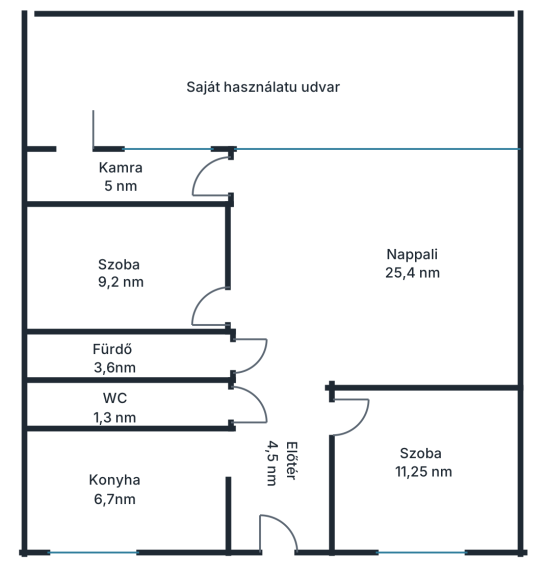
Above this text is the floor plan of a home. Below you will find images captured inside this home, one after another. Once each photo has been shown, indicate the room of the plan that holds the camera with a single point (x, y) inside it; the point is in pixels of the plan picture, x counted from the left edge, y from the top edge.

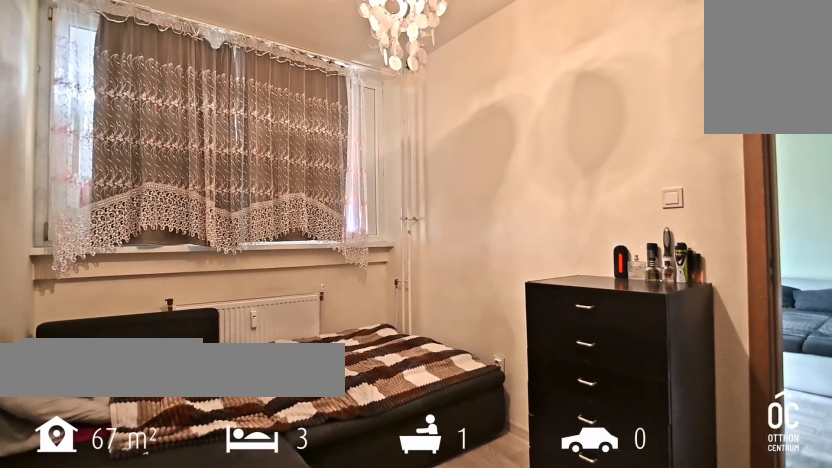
(122, 267)
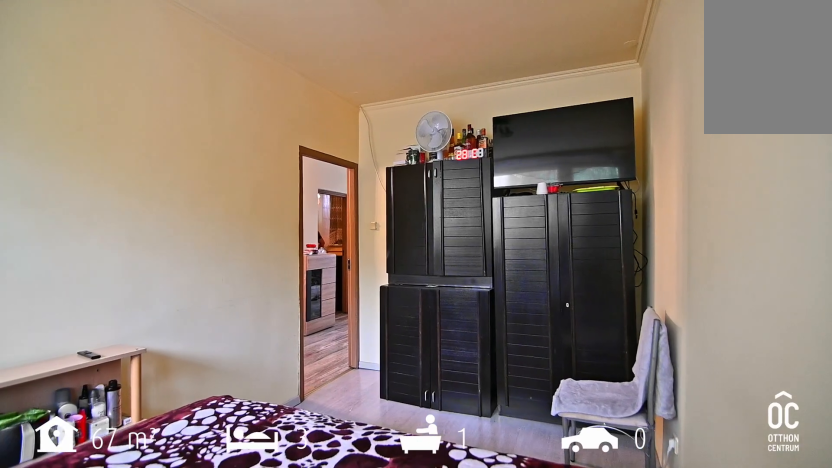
(428, 476)
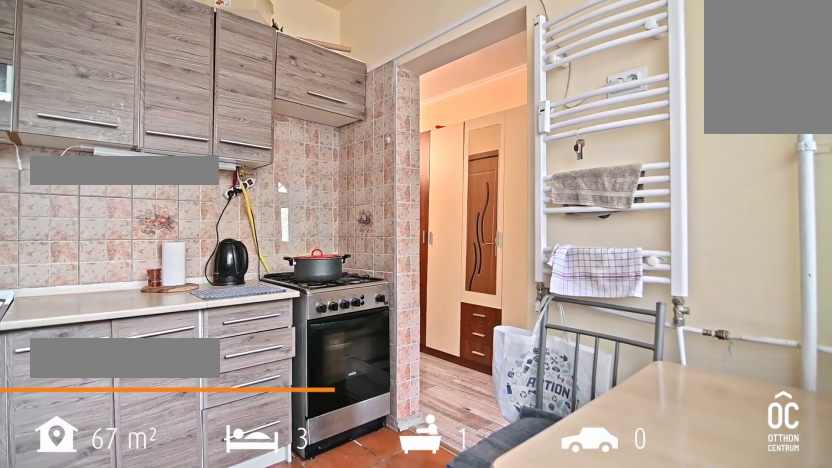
(126, 476)
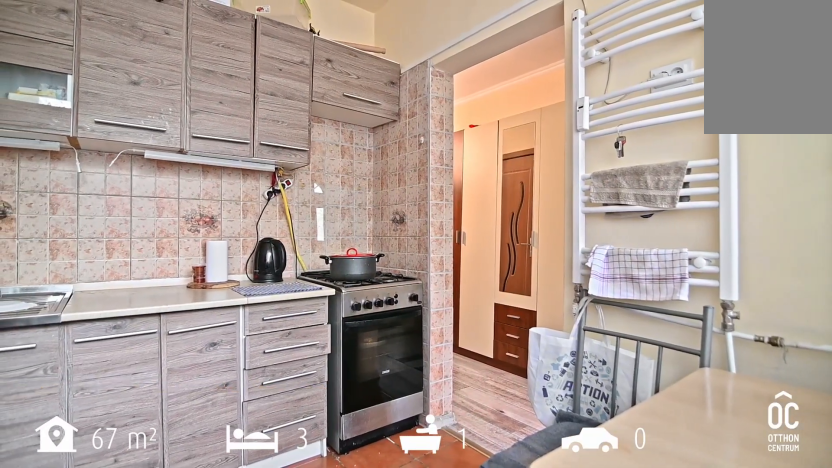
(126, 476)
